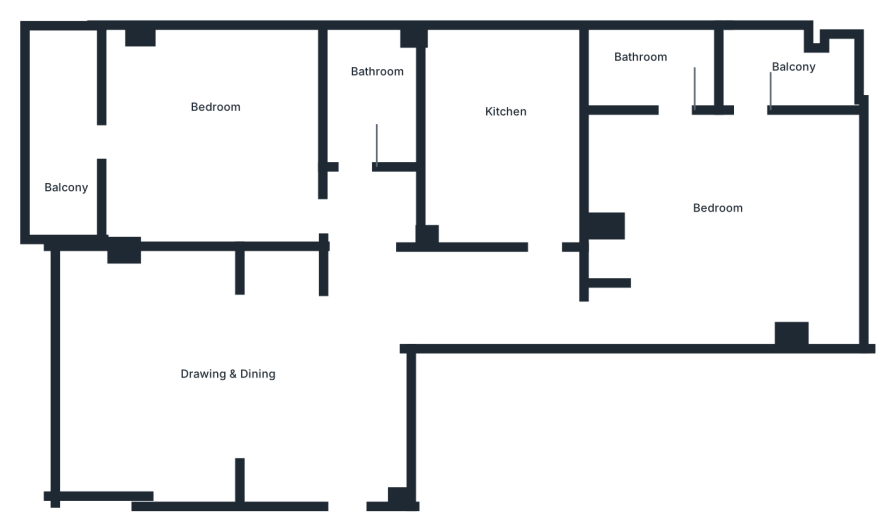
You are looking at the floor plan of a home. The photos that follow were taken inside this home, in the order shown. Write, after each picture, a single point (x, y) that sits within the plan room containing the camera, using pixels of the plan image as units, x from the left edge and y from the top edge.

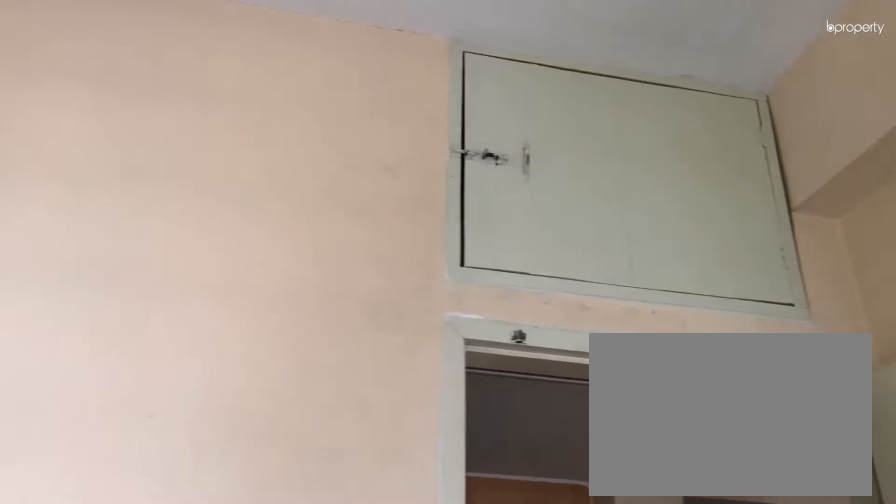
(214, 129)
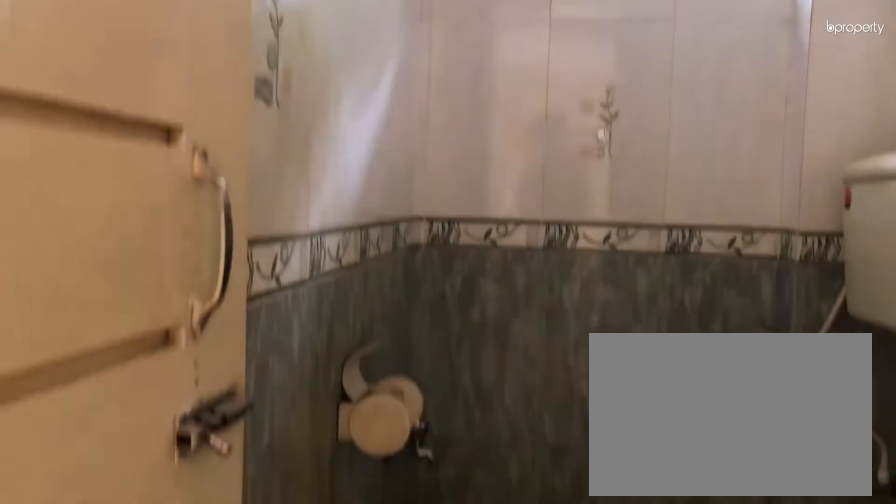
(368, 110)
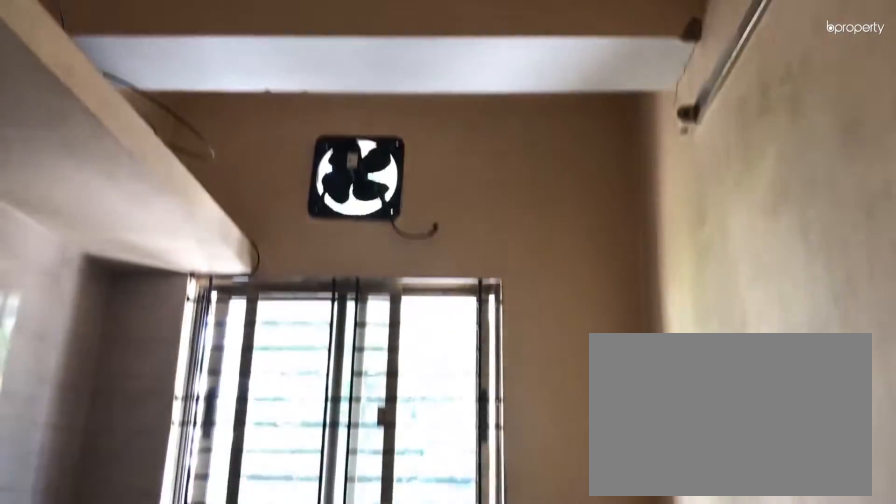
(509, 131)
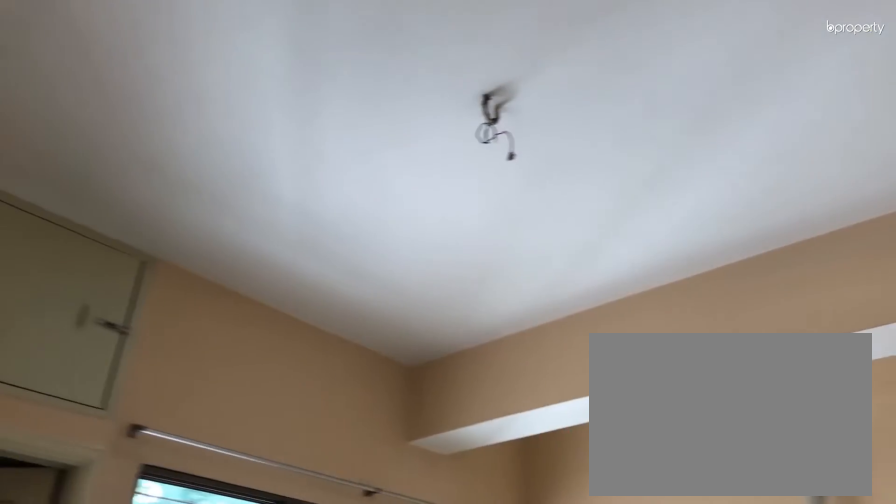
(695, 177)
